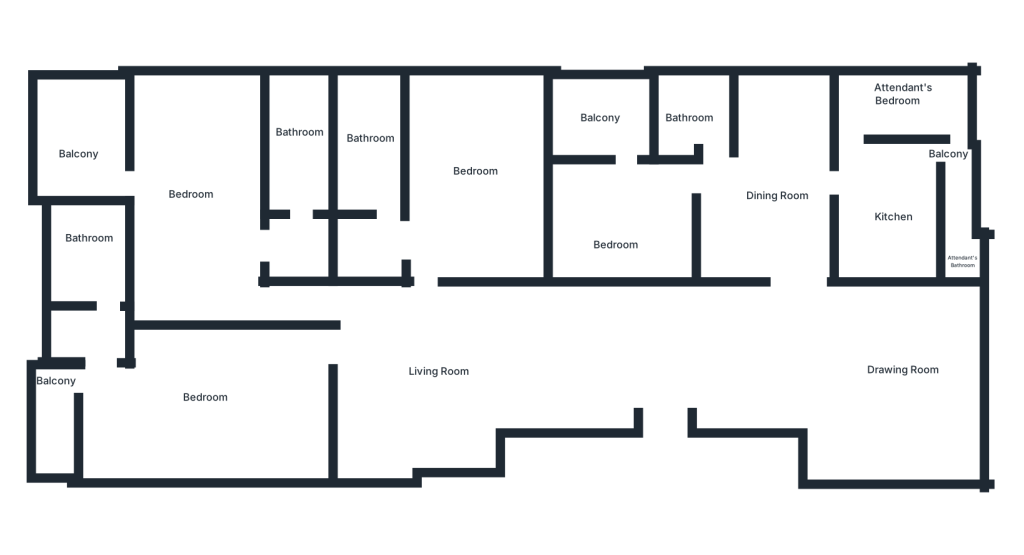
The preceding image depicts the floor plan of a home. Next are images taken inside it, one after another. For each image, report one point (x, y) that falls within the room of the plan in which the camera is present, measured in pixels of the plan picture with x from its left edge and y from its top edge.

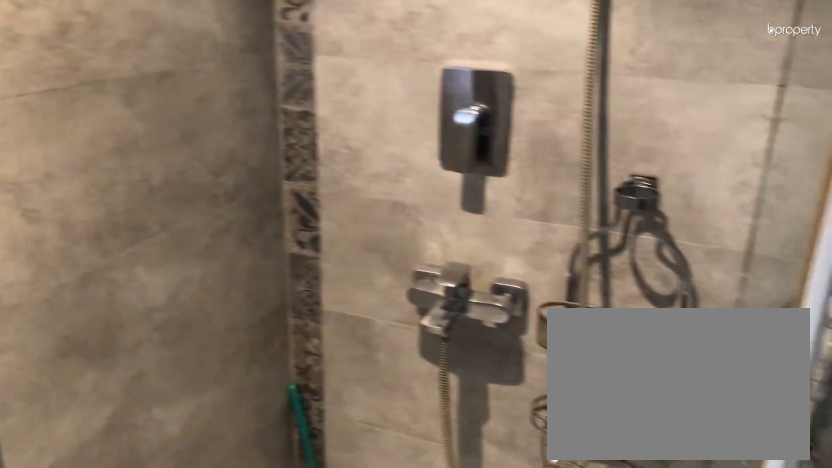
(297, 155)
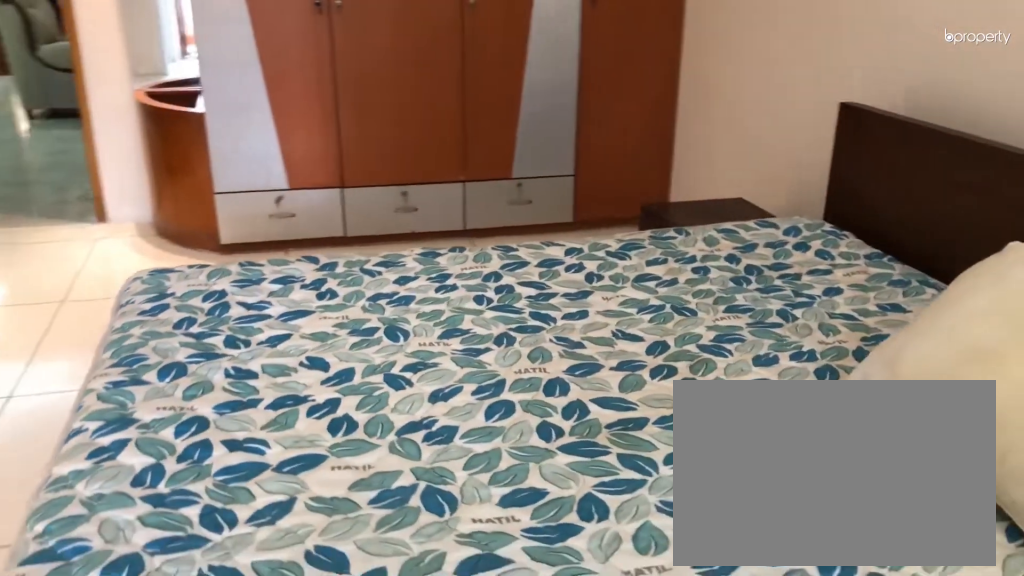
(208, 396)
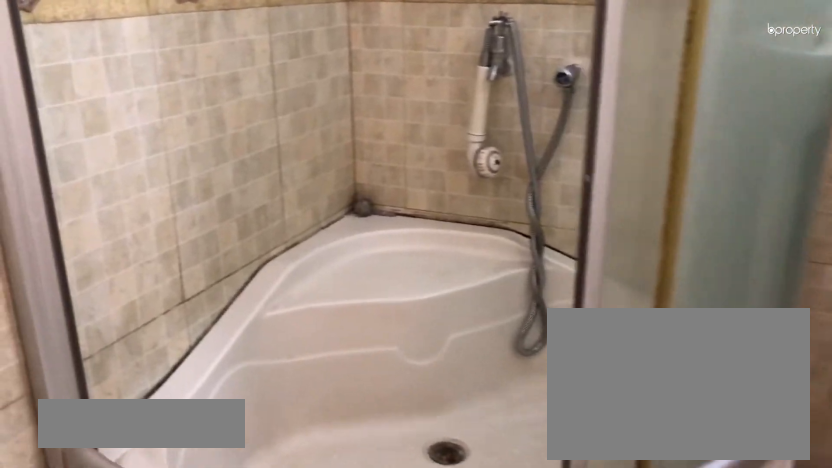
(96, 251)
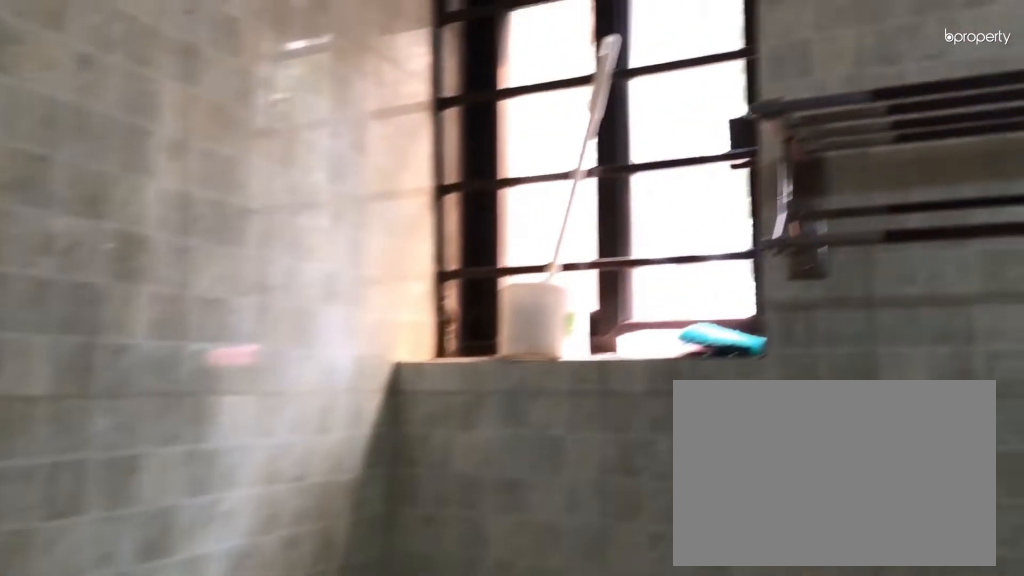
(96, 251)
